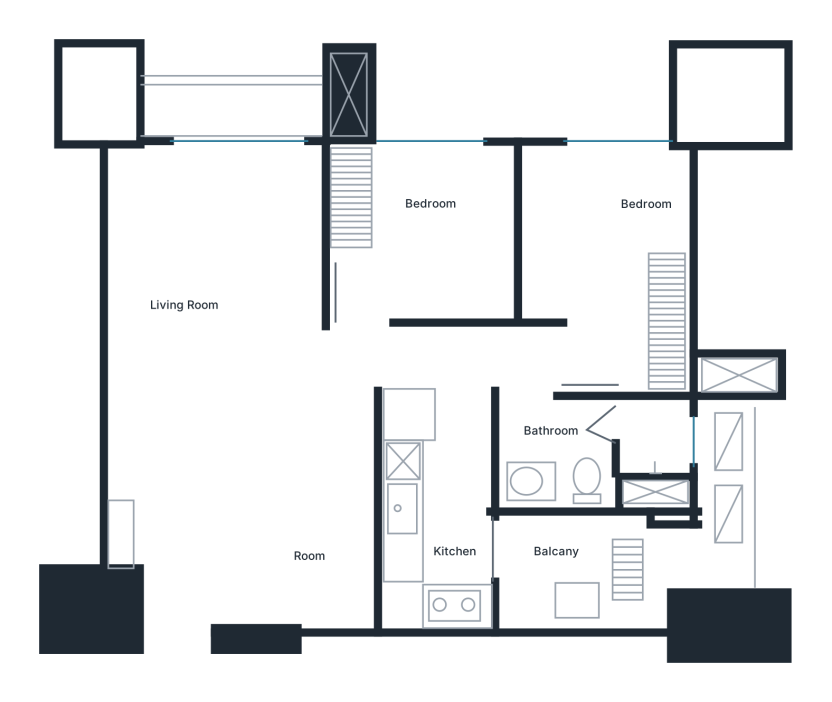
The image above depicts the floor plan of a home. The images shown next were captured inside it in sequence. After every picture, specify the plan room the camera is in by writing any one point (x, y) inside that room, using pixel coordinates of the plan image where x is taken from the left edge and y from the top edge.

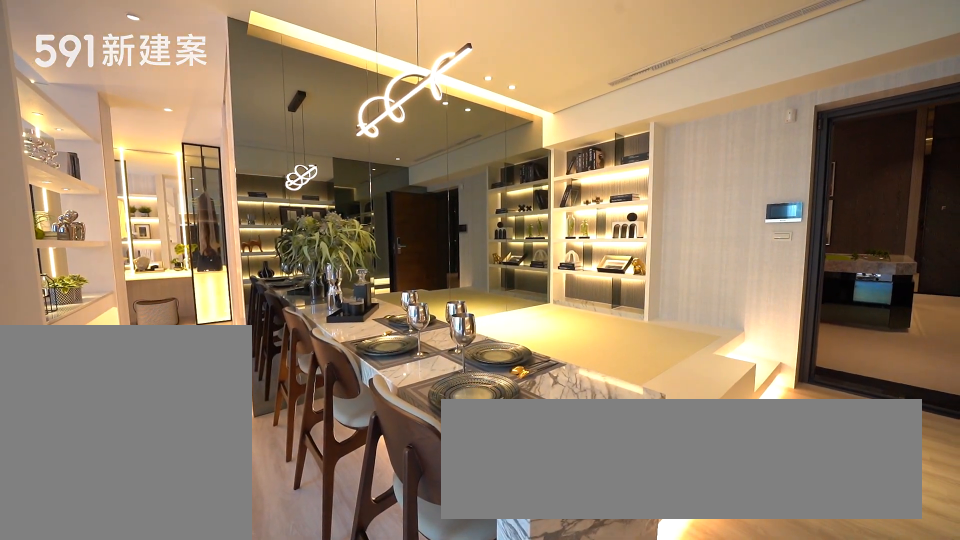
(292, 428)
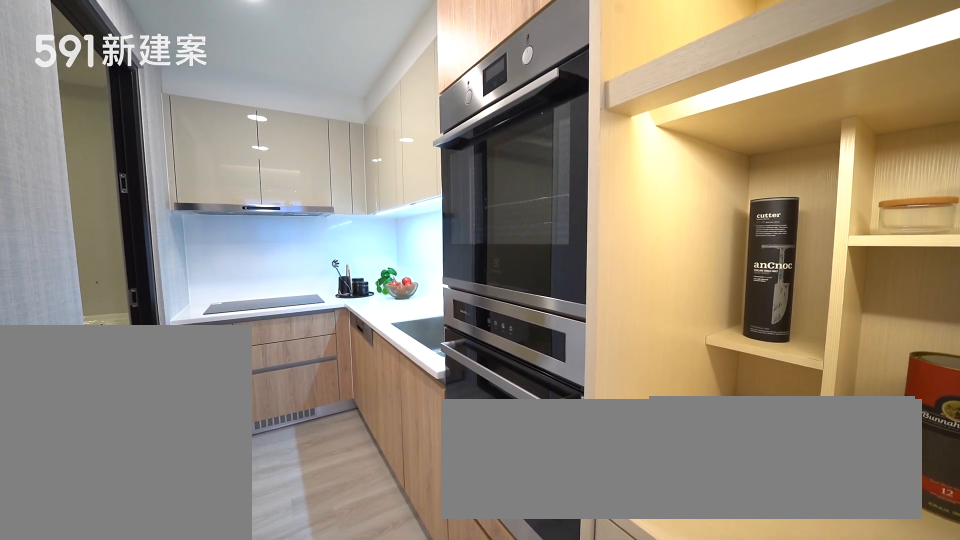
(438, 508)
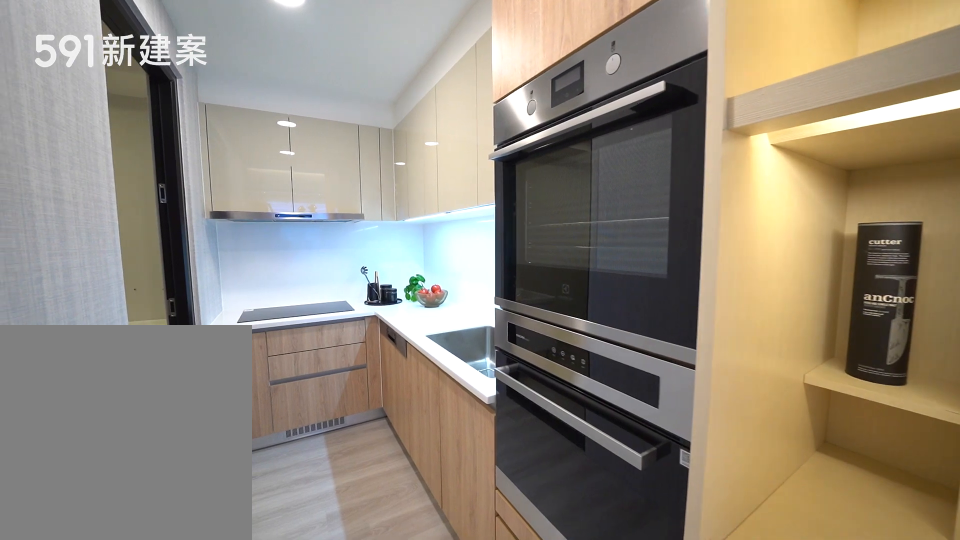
(438, 508)
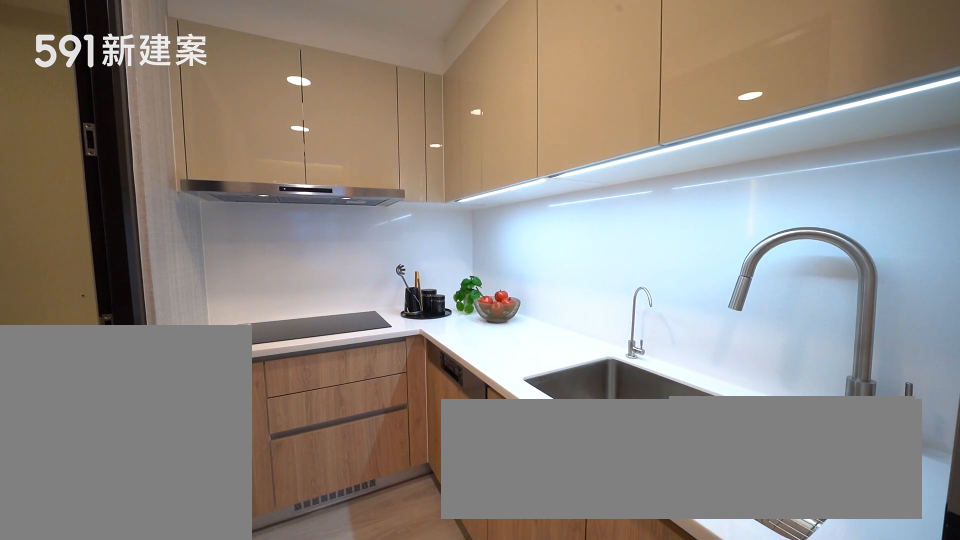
(438, 508)
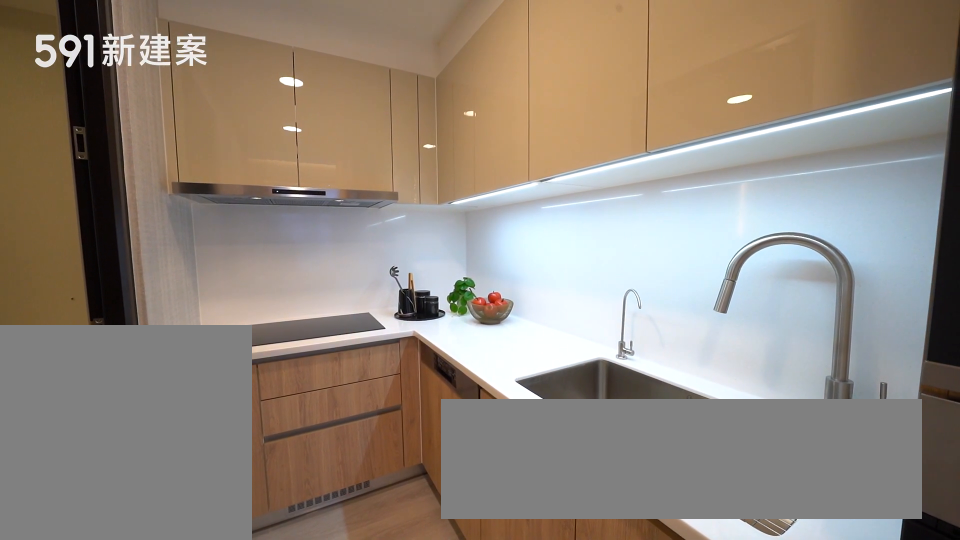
(438, 508)
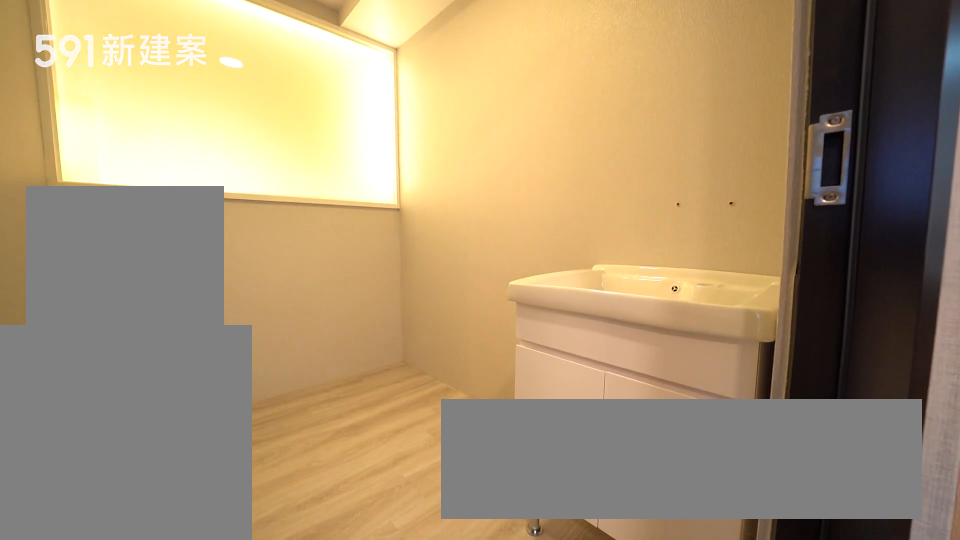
(590, 574)
